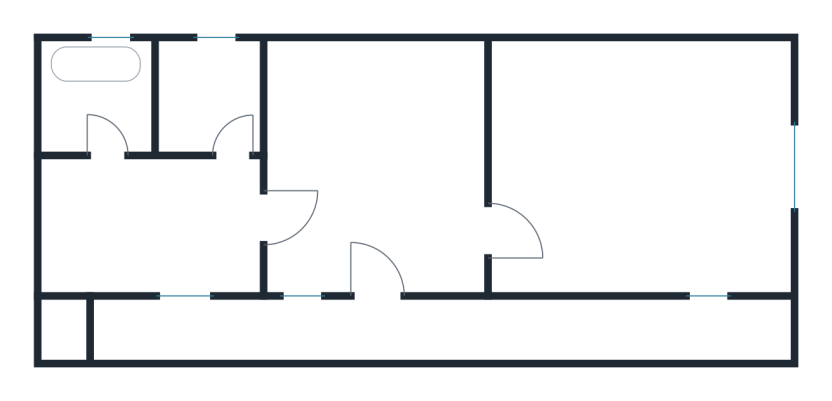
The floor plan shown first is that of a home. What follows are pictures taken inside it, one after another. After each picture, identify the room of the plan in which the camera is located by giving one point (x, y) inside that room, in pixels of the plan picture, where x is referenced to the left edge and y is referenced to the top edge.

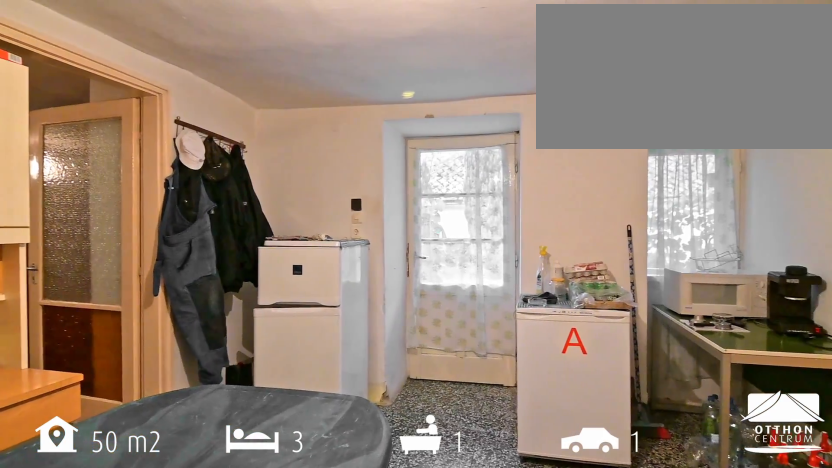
(375, 162)
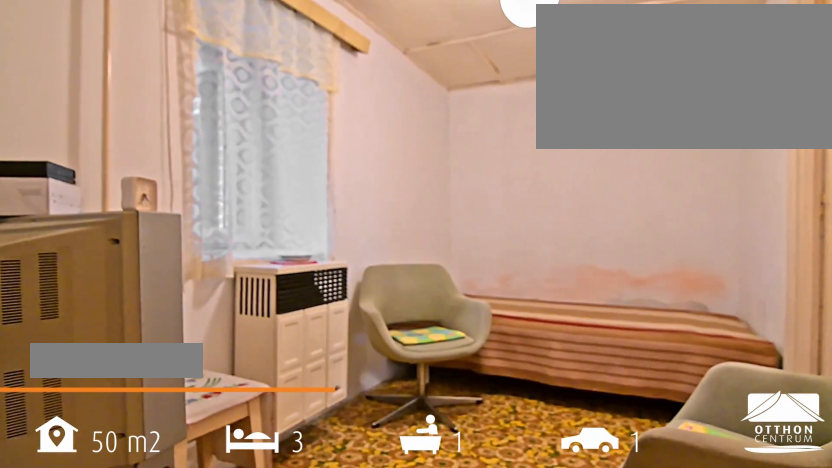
(135, 226)
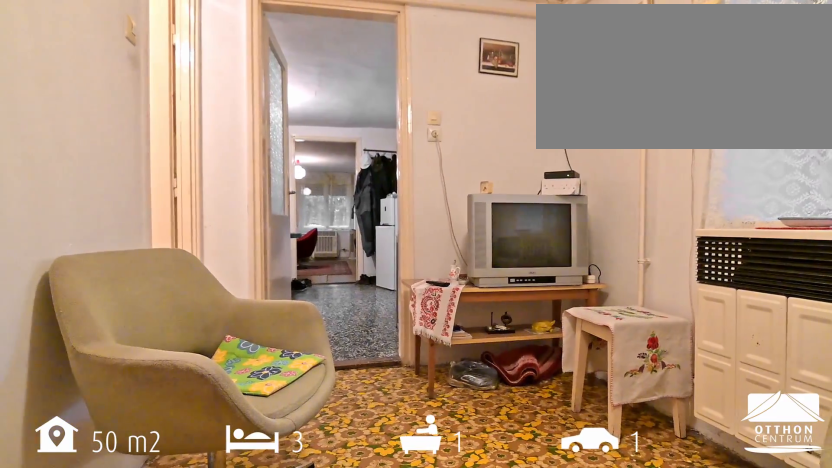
(135, 226)
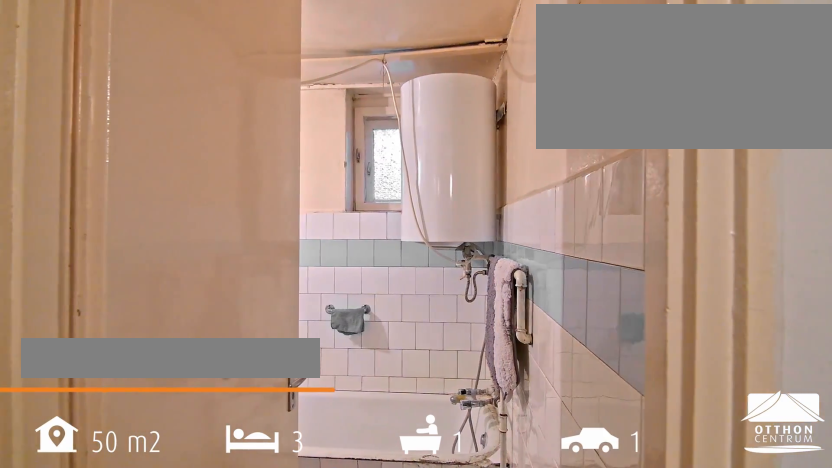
(101, 105)
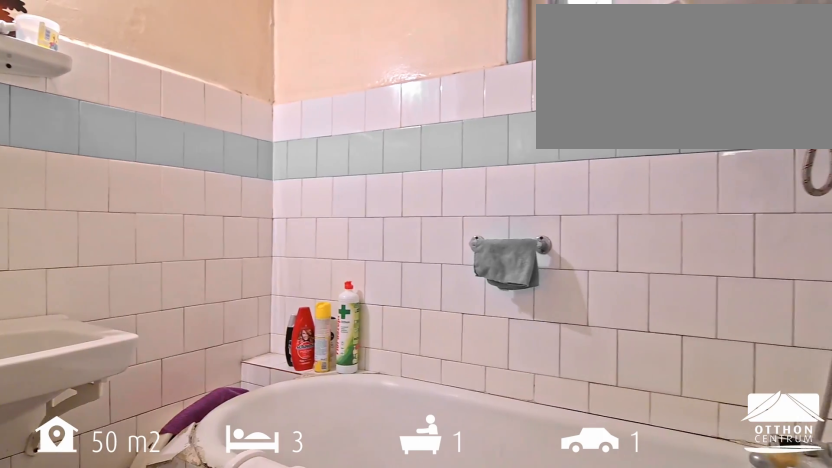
(101, 105)
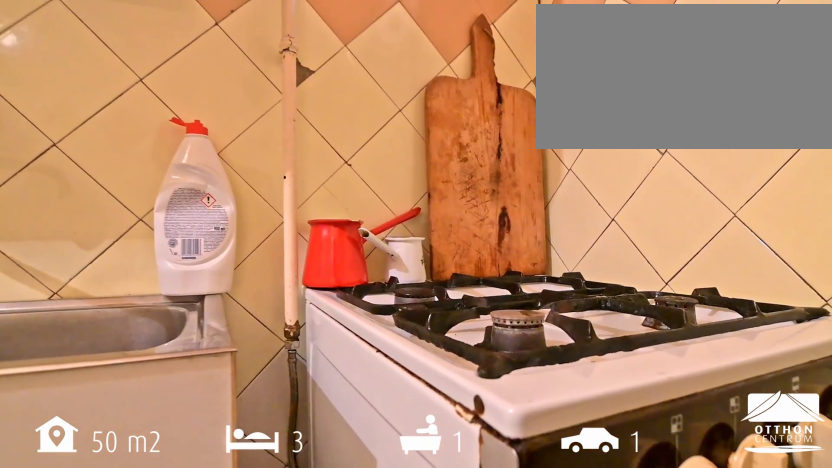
(207, 91)
